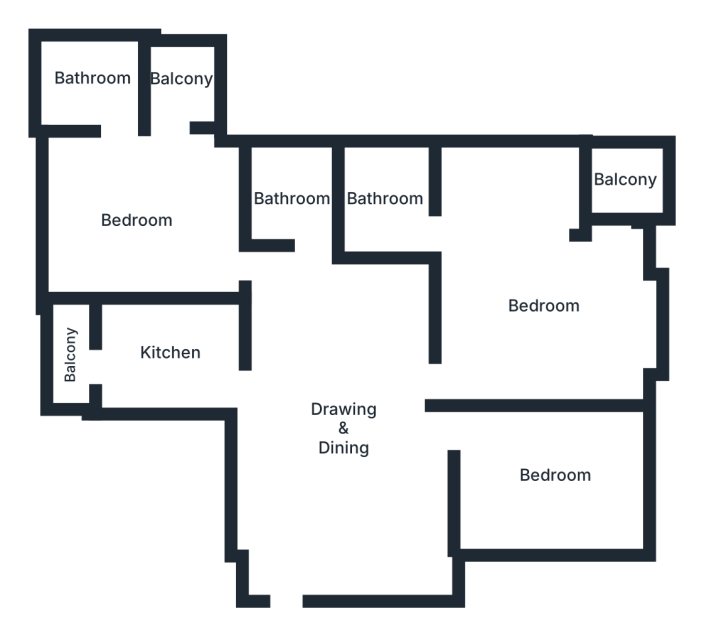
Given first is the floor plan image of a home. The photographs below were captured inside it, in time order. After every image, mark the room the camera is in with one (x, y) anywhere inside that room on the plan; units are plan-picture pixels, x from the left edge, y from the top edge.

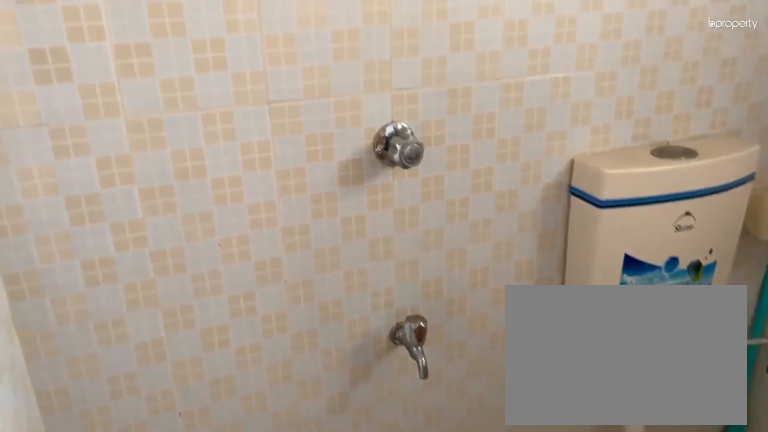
(305, 211)
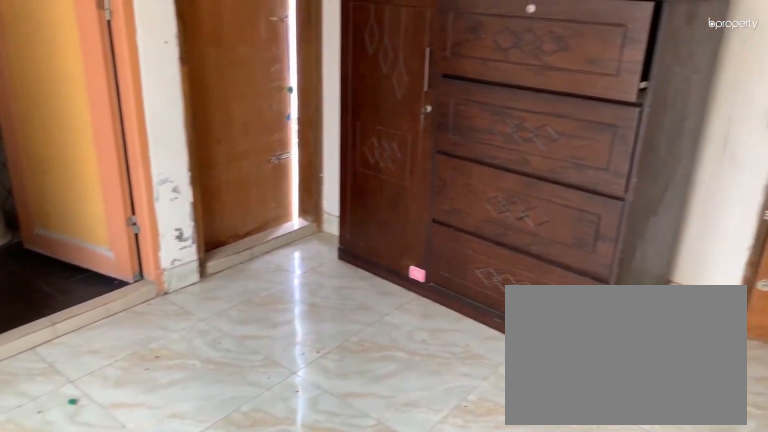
(139, 226)
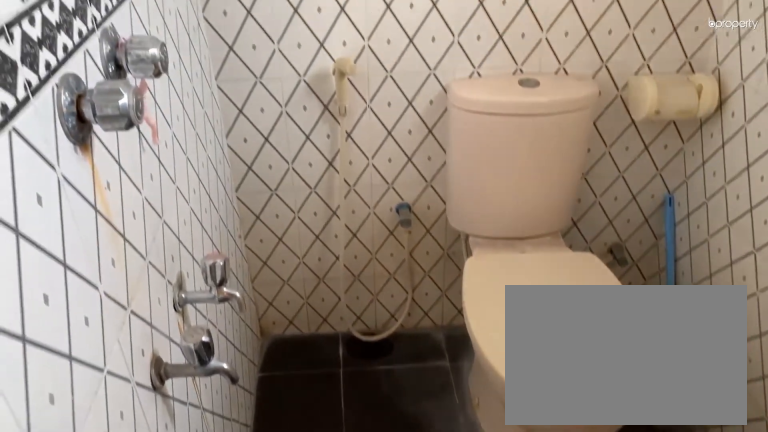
(94, 73)
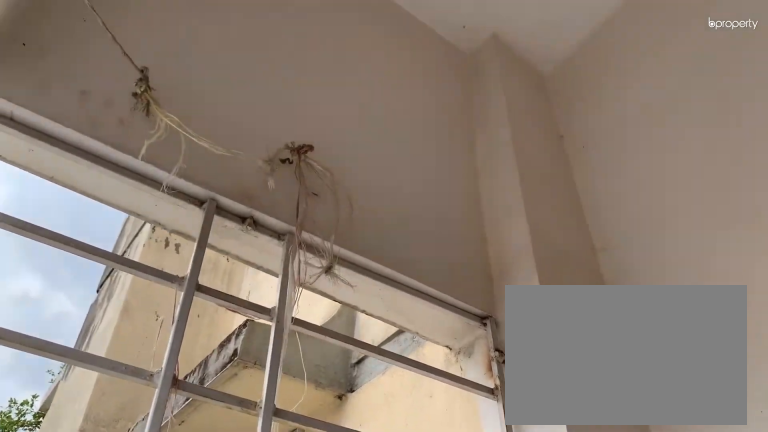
(173, 89)
